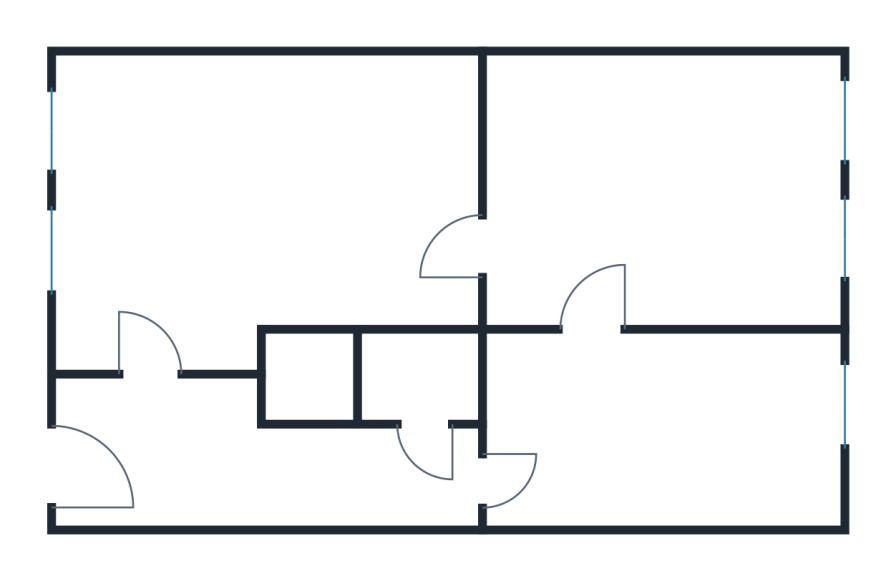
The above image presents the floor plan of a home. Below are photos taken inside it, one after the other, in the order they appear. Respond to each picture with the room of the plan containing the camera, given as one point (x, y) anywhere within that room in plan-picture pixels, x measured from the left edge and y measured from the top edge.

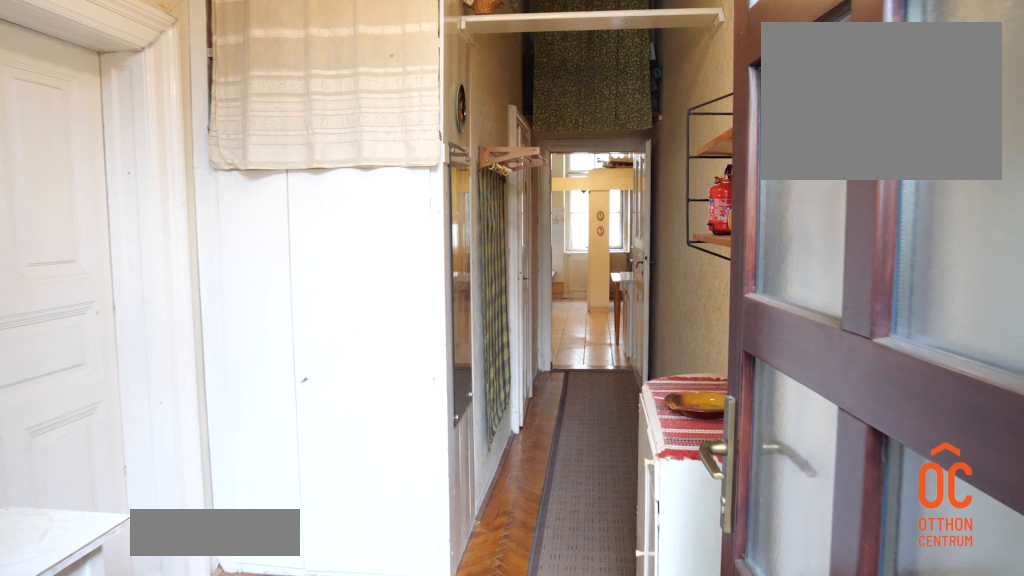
(170, 465)
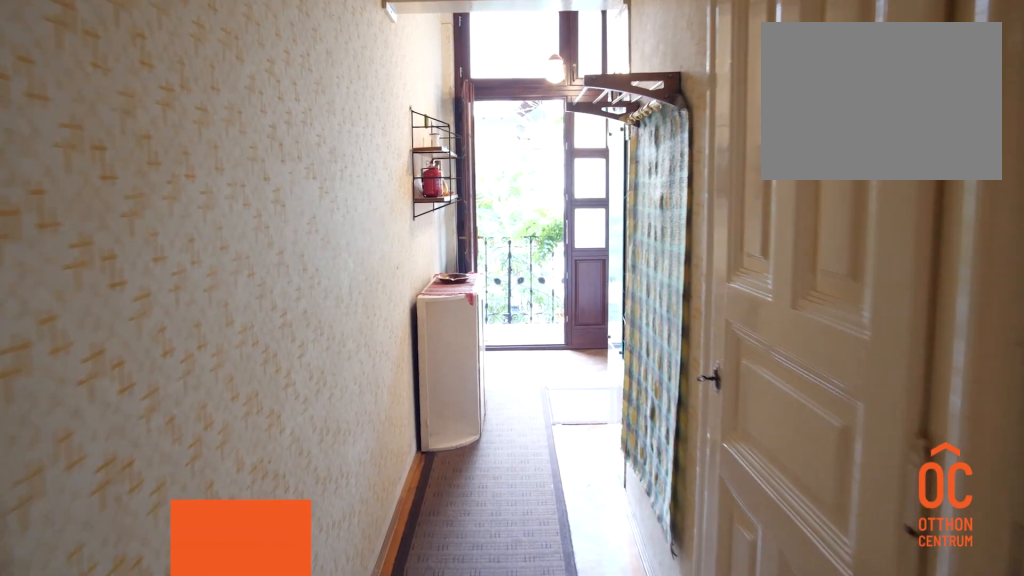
(170, 465)
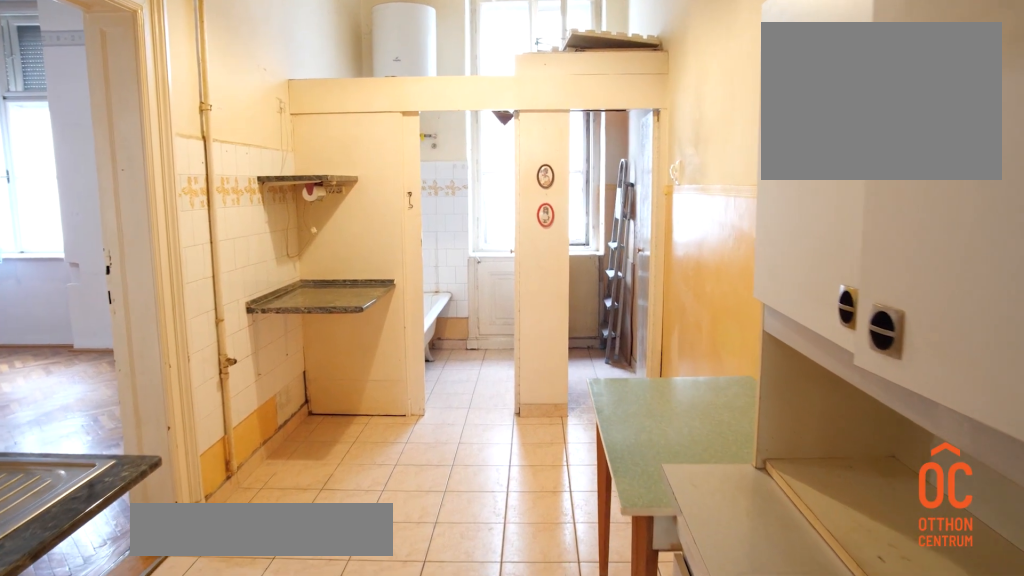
(669, 431)
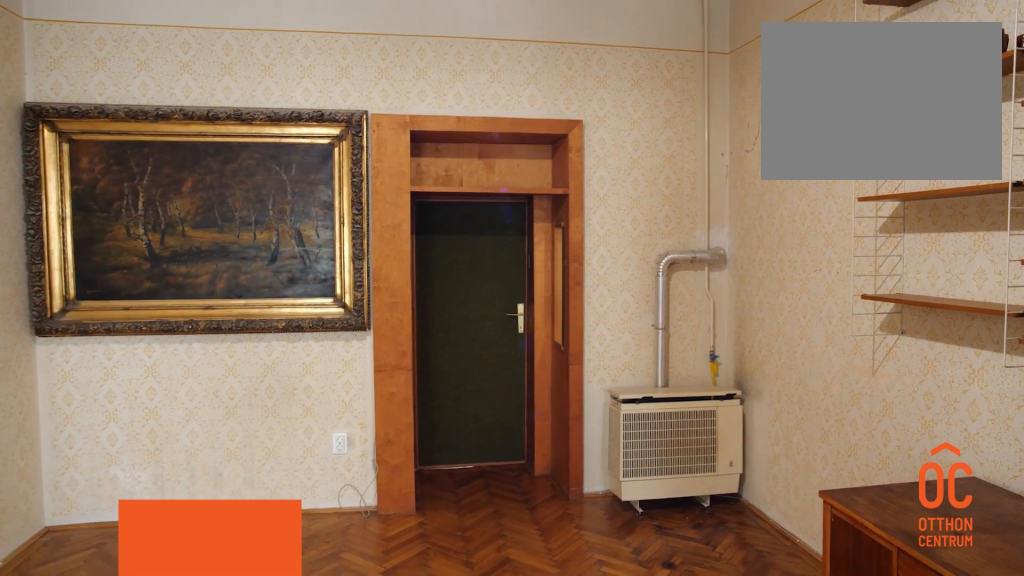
(253, 194)
